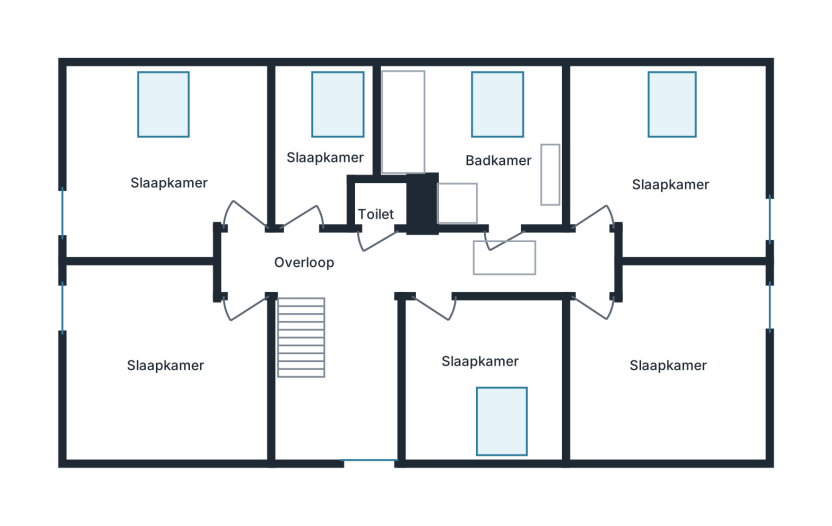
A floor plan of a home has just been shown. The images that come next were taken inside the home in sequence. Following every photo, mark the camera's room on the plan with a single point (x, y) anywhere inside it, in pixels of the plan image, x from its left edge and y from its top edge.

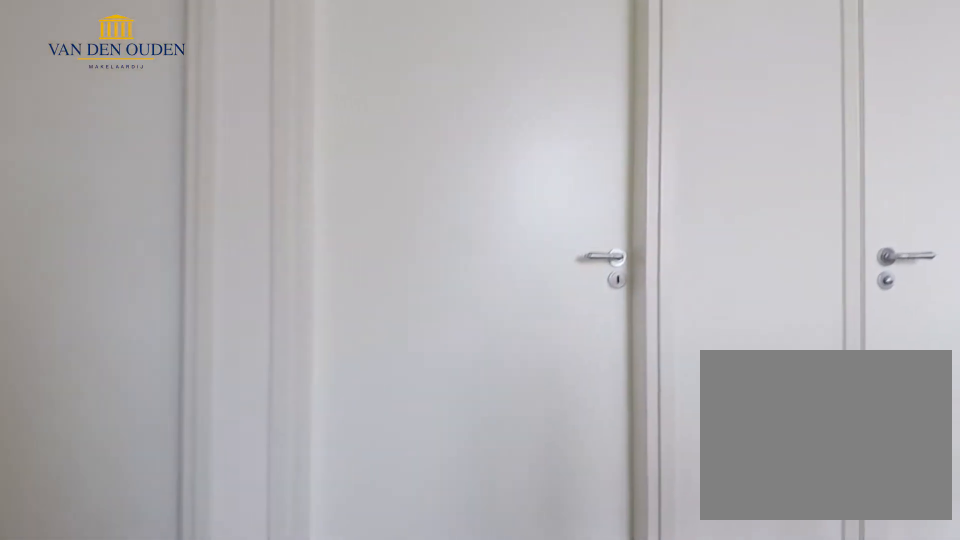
(407, 264)
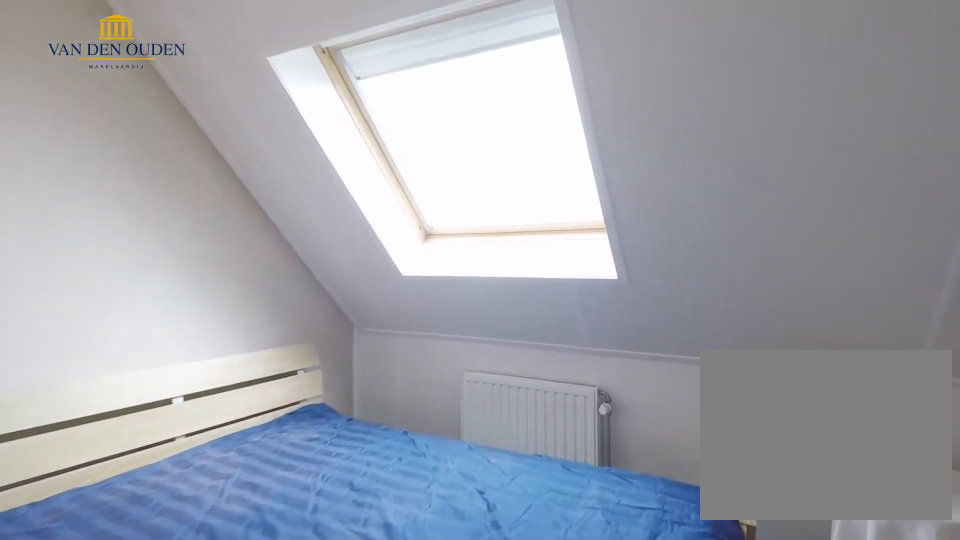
(484, 365)
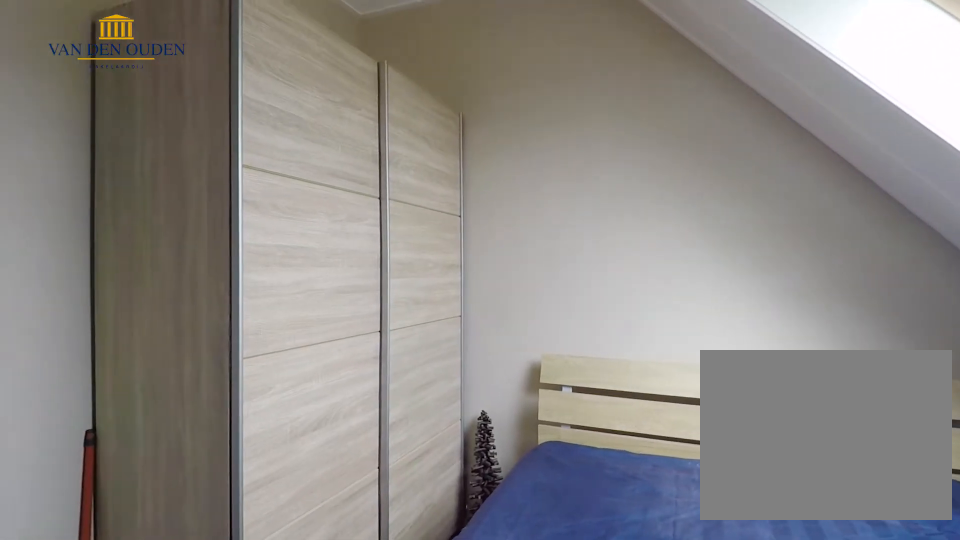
(484, 365)
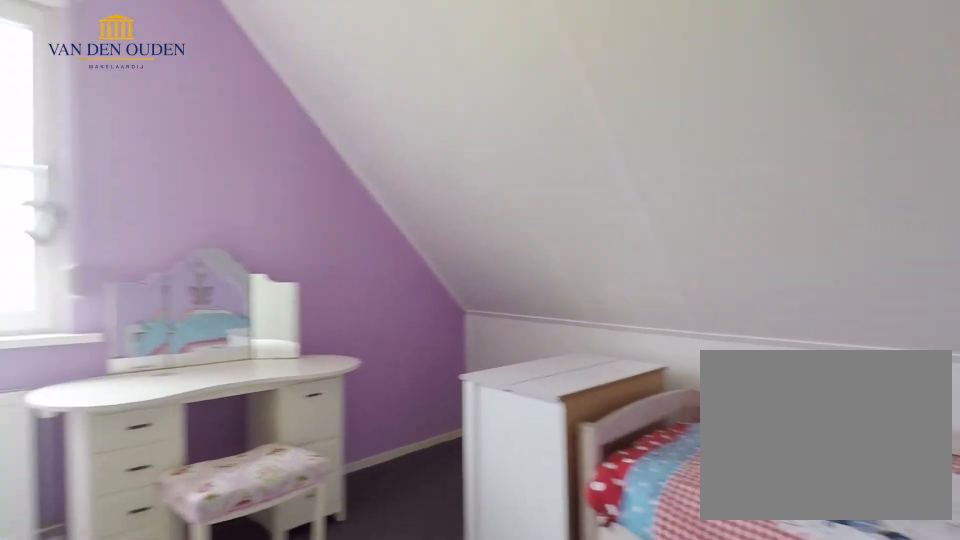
(669, 350)
